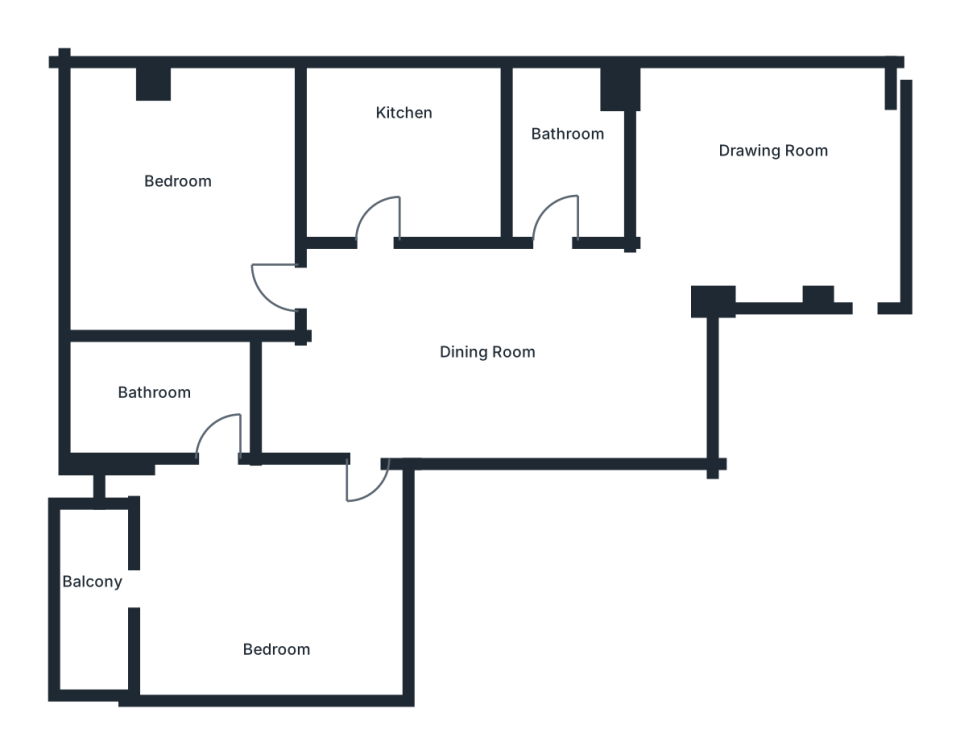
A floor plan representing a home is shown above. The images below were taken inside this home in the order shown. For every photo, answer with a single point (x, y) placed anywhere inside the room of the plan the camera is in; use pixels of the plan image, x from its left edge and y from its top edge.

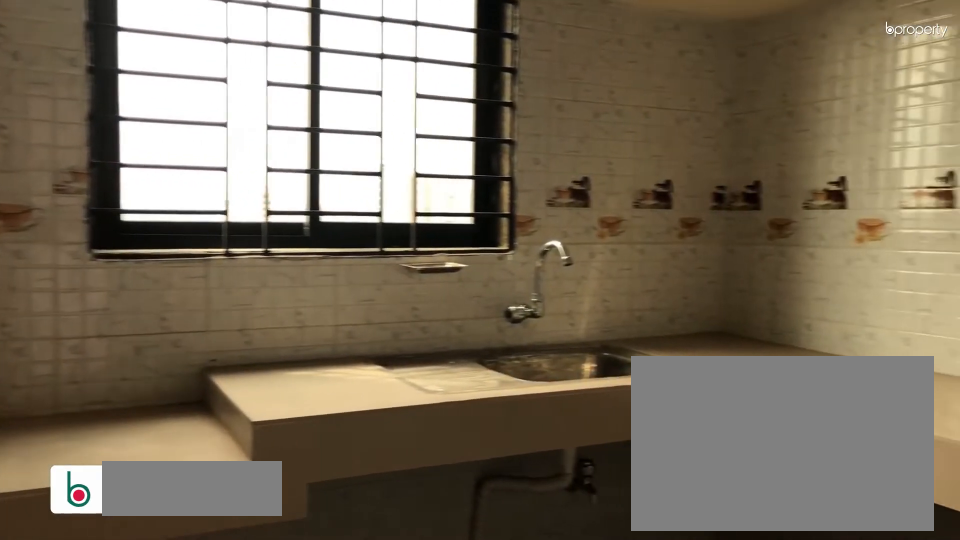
(408, 149)
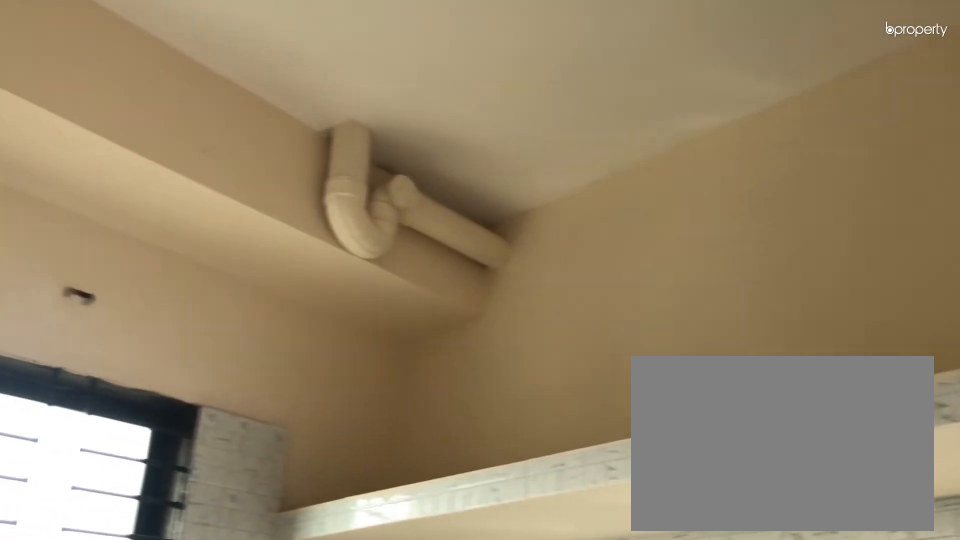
(408, 149)
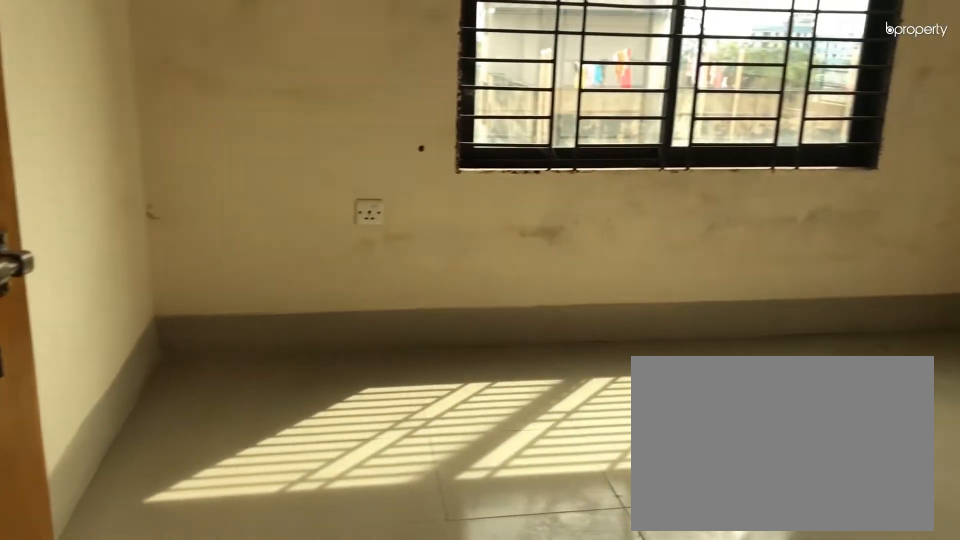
(186, 202)
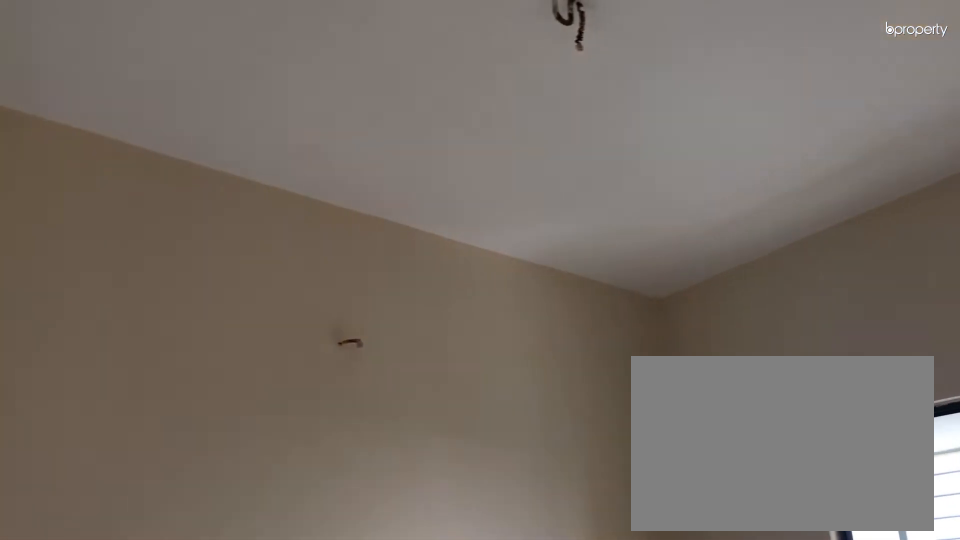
(273, 584)
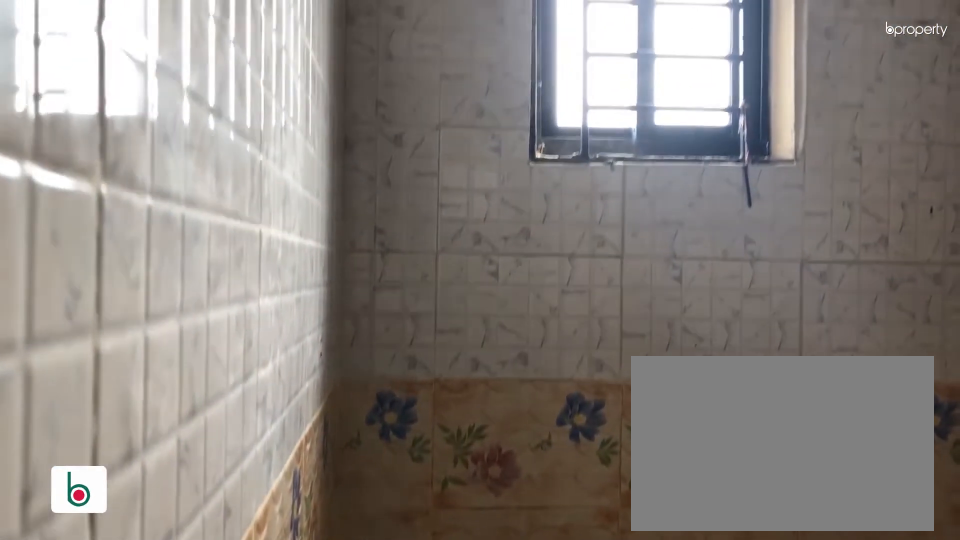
(133, 377)
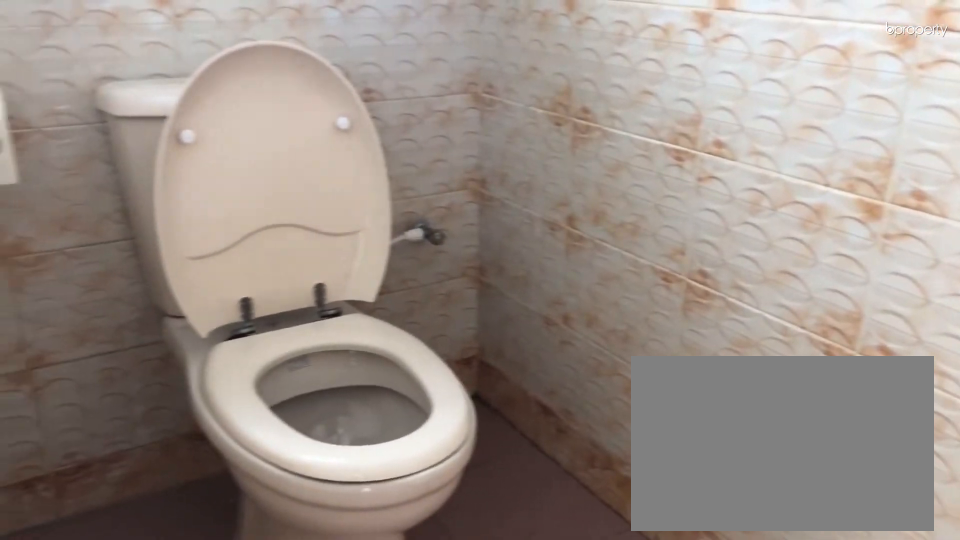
(133, 377)
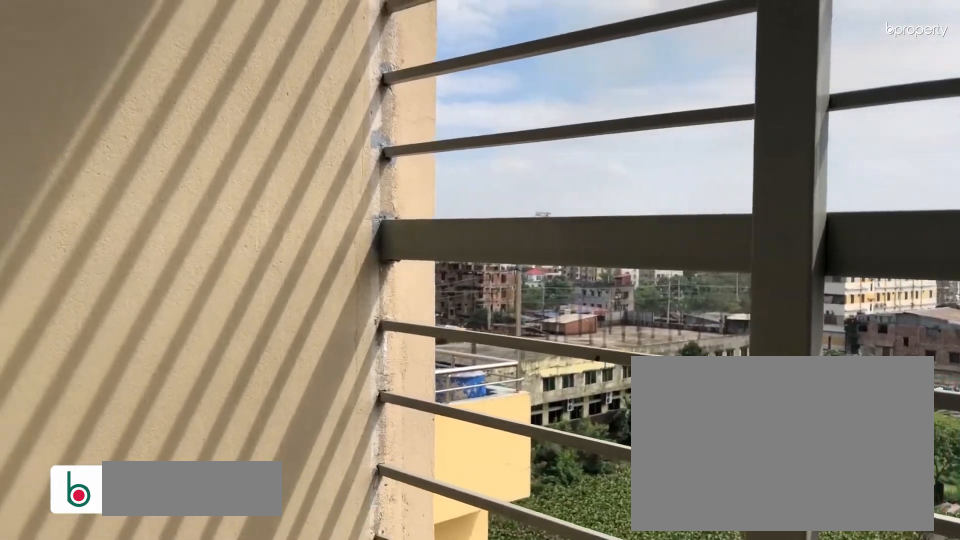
(104, 589)
